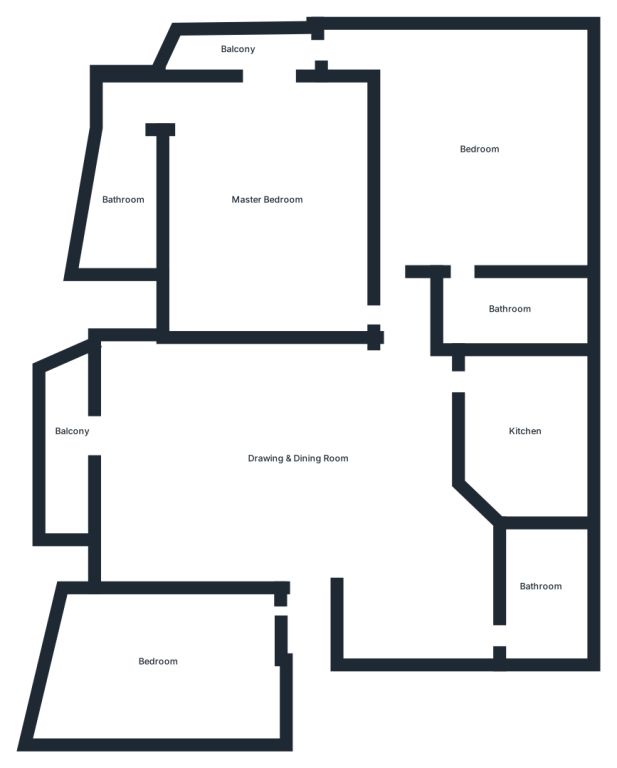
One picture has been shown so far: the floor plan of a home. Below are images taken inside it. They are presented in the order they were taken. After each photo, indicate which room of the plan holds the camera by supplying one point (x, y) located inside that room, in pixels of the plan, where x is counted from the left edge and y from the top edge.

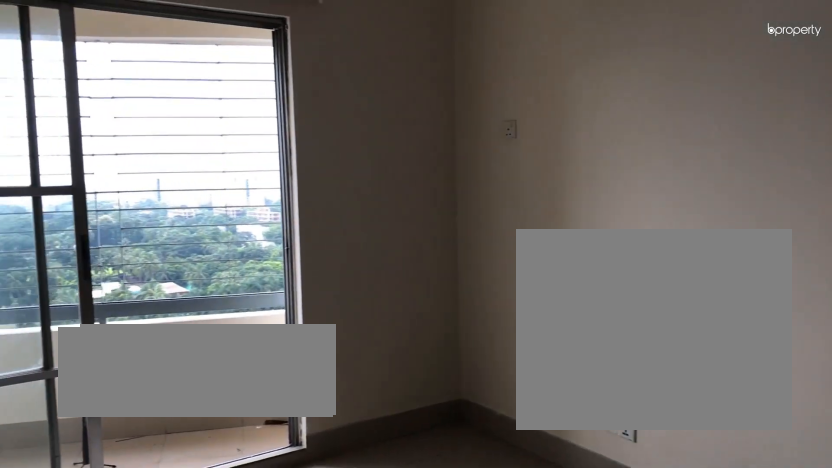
(297, 457)
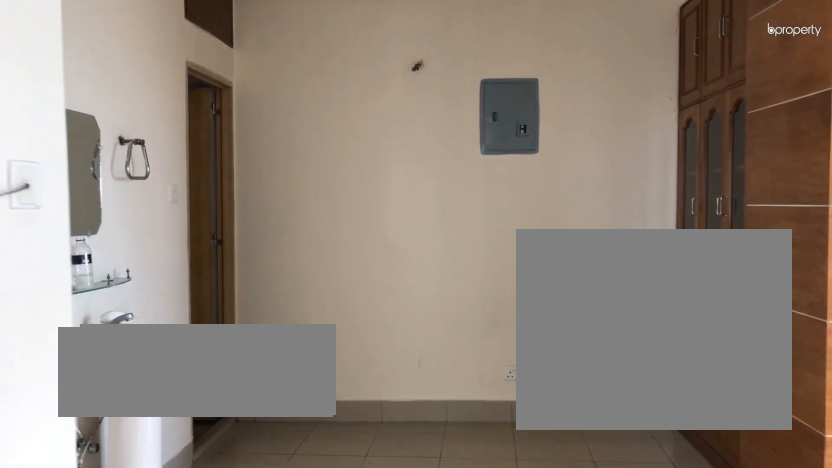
(297, 457)
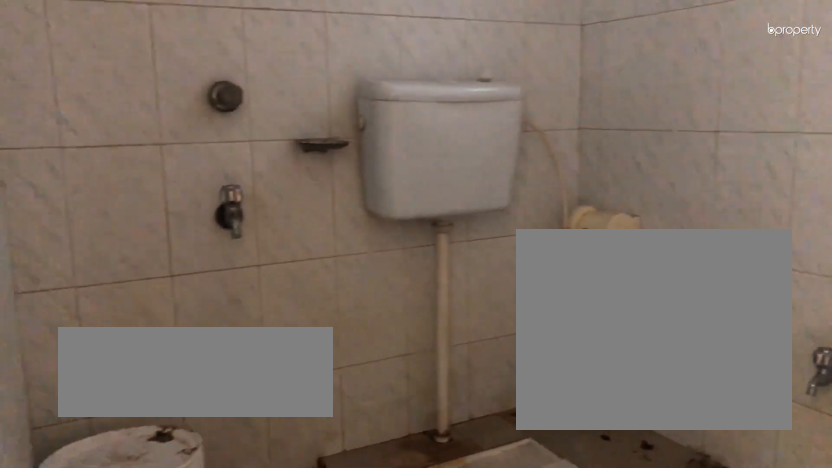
(538, 585)
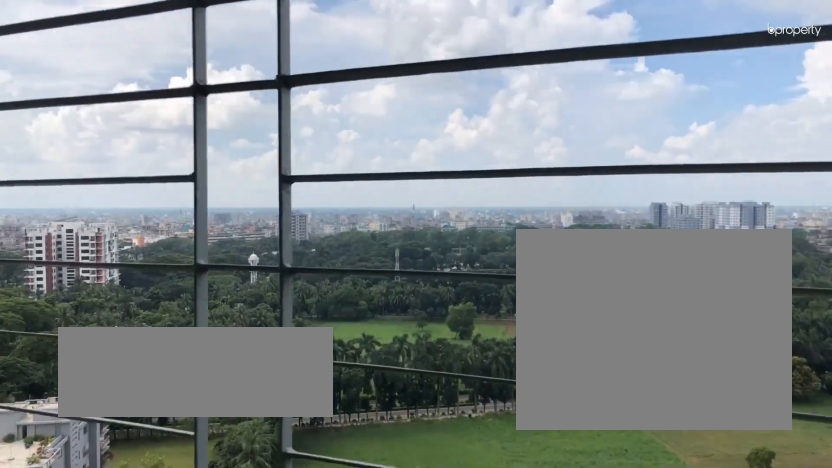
(70, 431)
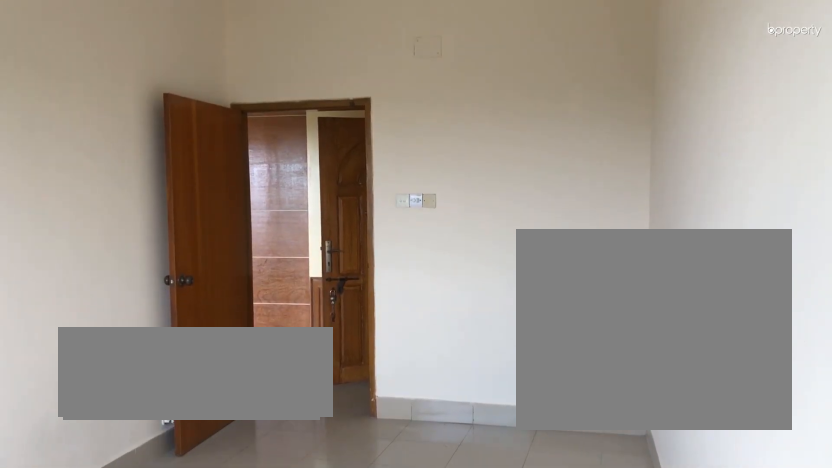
(158, 659)
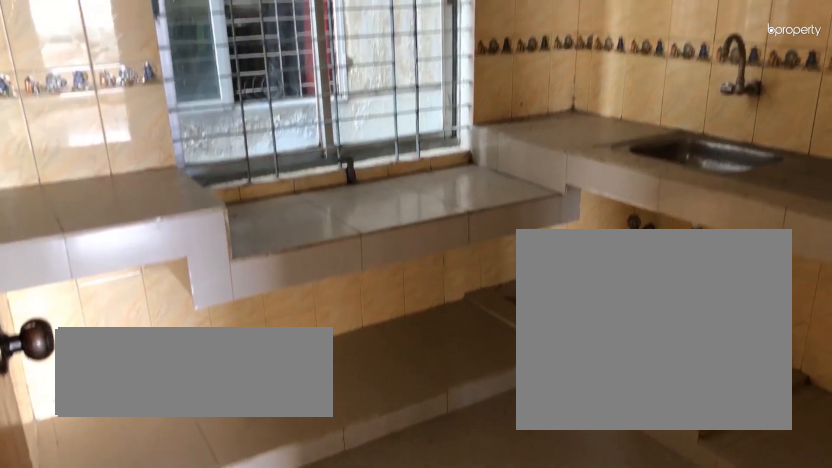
(524, 430)
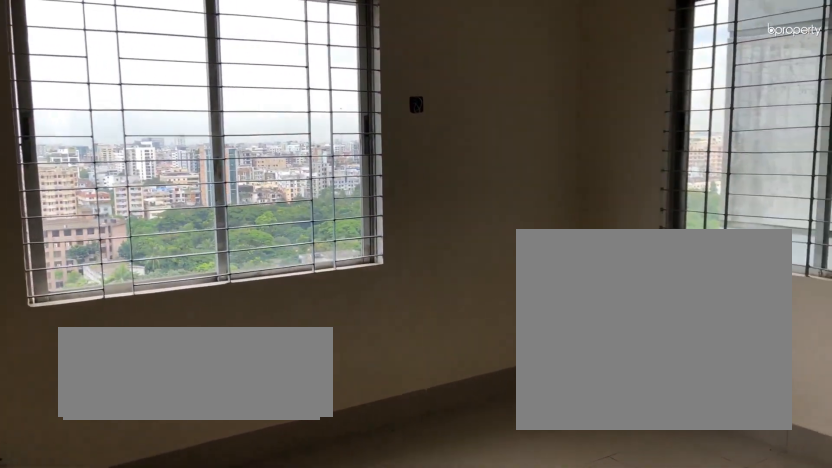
(479, 148)
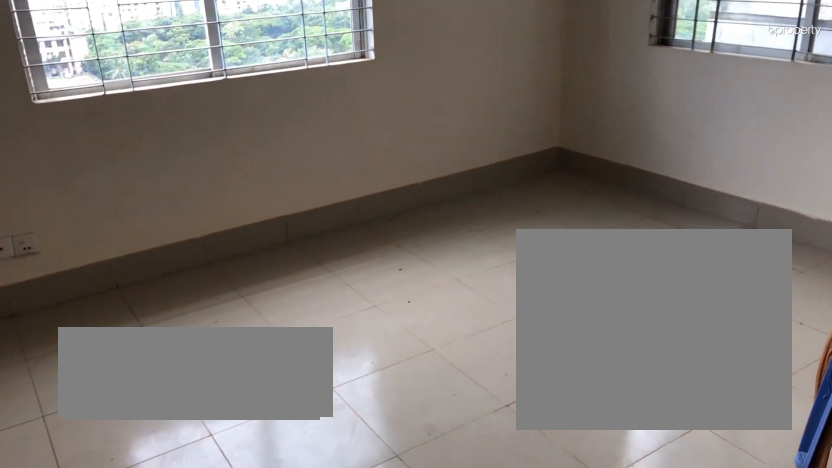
(479, 148)
